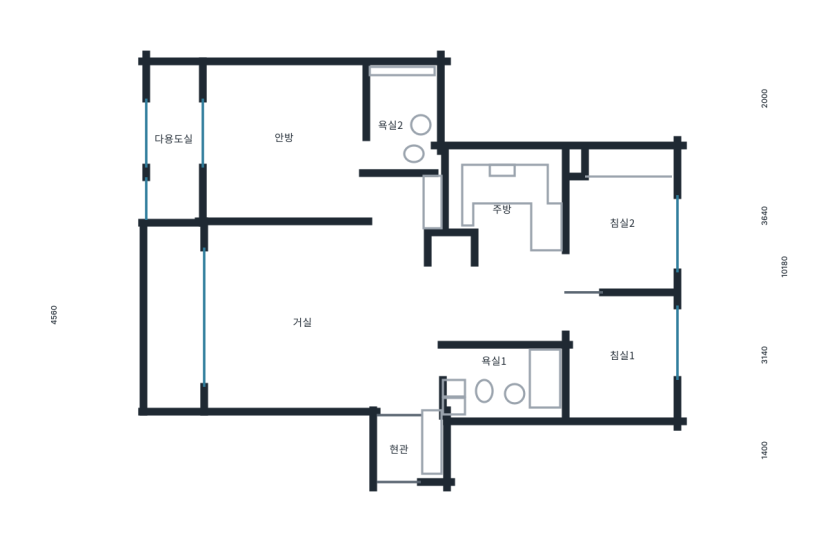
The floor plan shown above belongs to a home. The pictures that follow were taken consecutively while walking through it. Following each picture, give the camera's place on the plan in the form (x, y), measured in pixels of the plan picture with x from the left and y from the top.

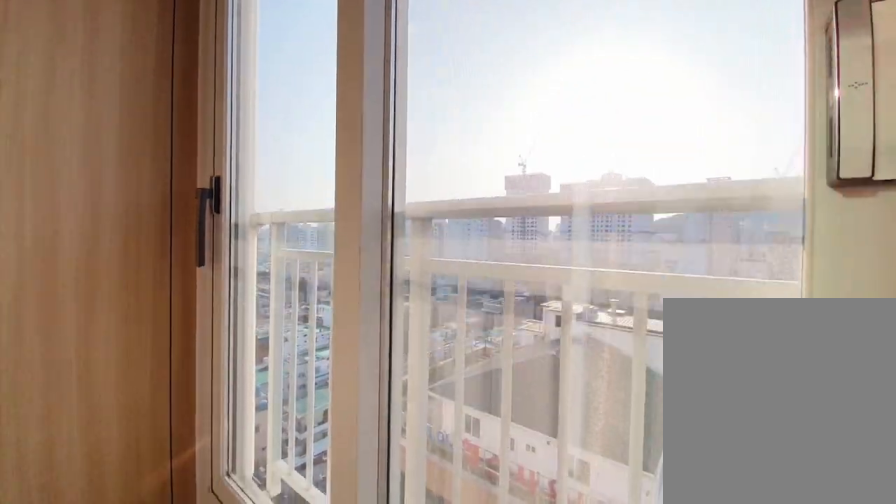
(194, 160)
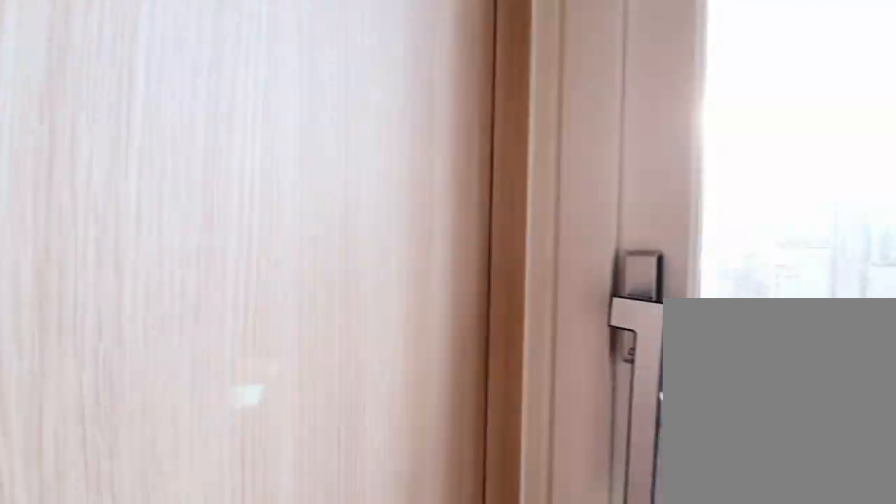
(195, 162)
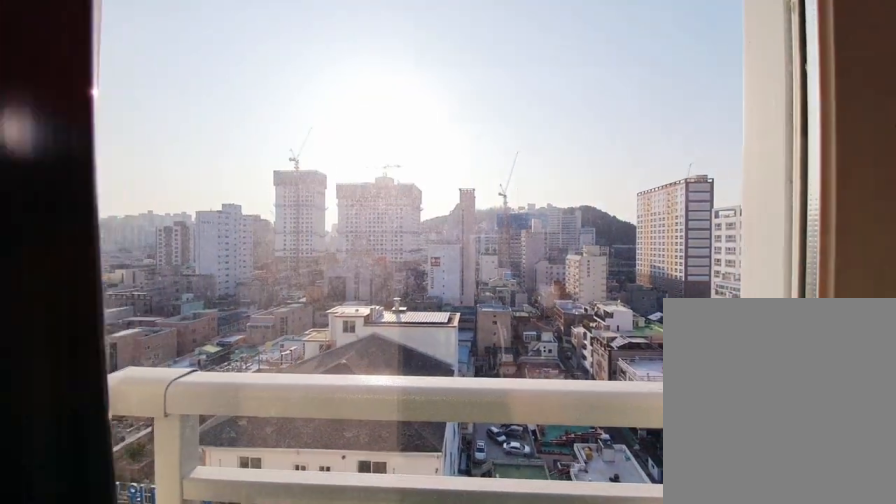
(195, 162)
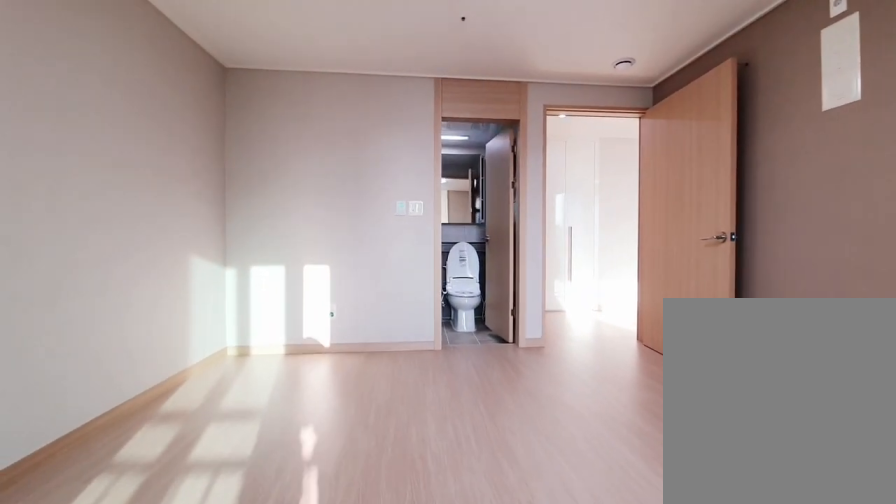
(273, 173)
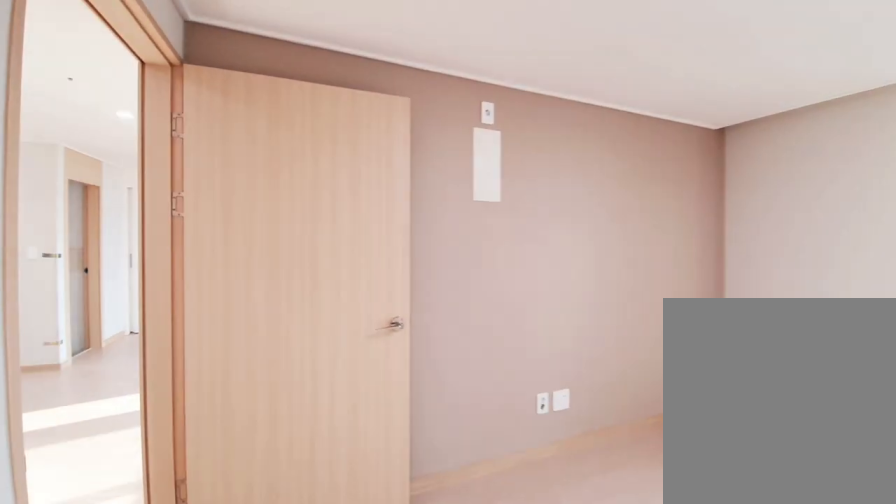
(272, 174)
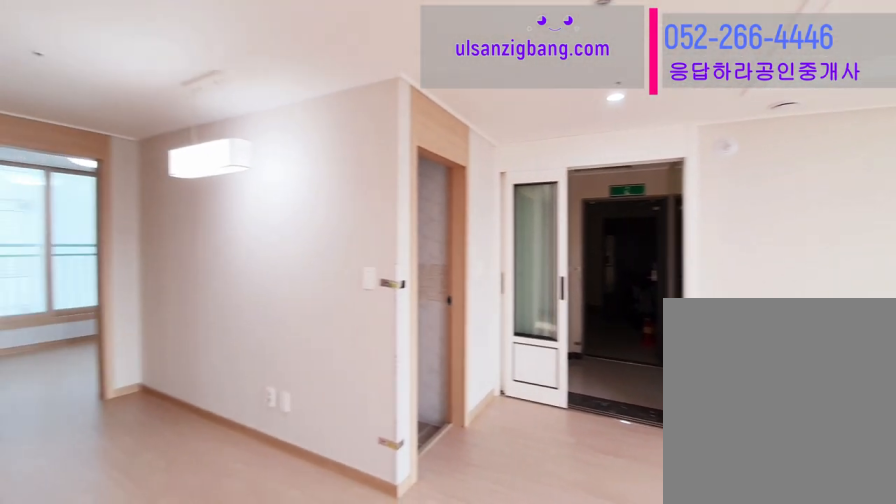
(404, 284)
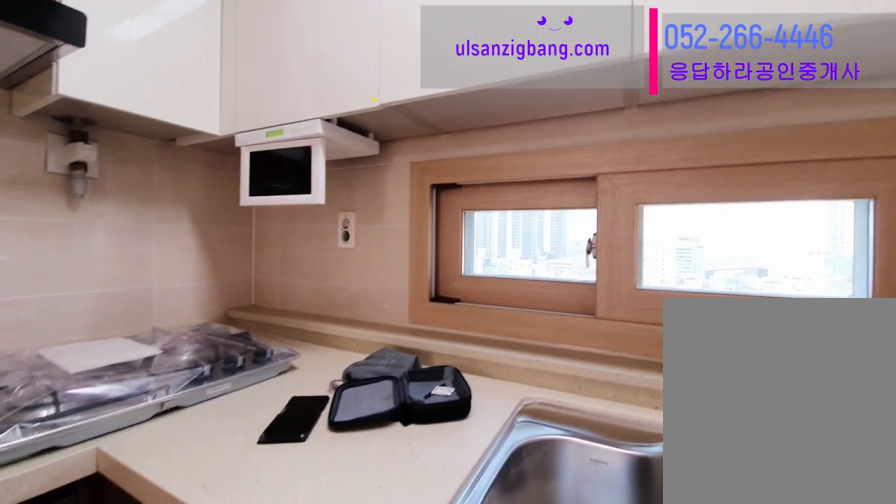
(507, 219)
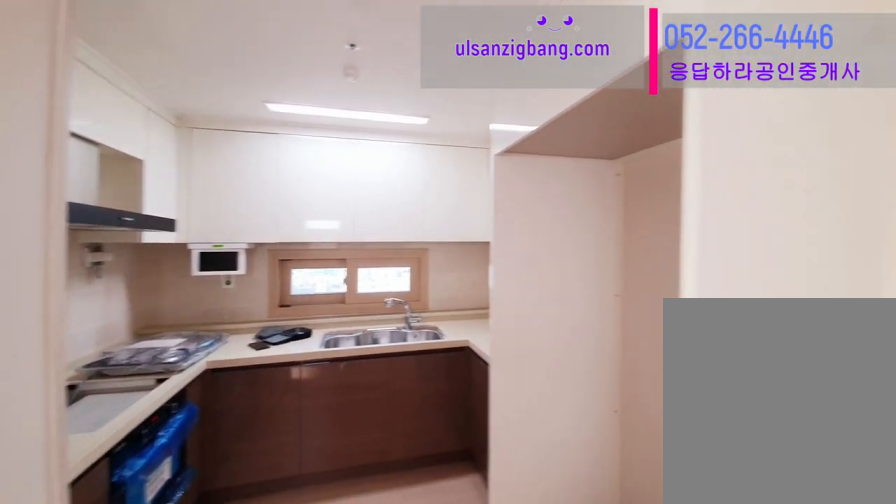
(508, 218)
